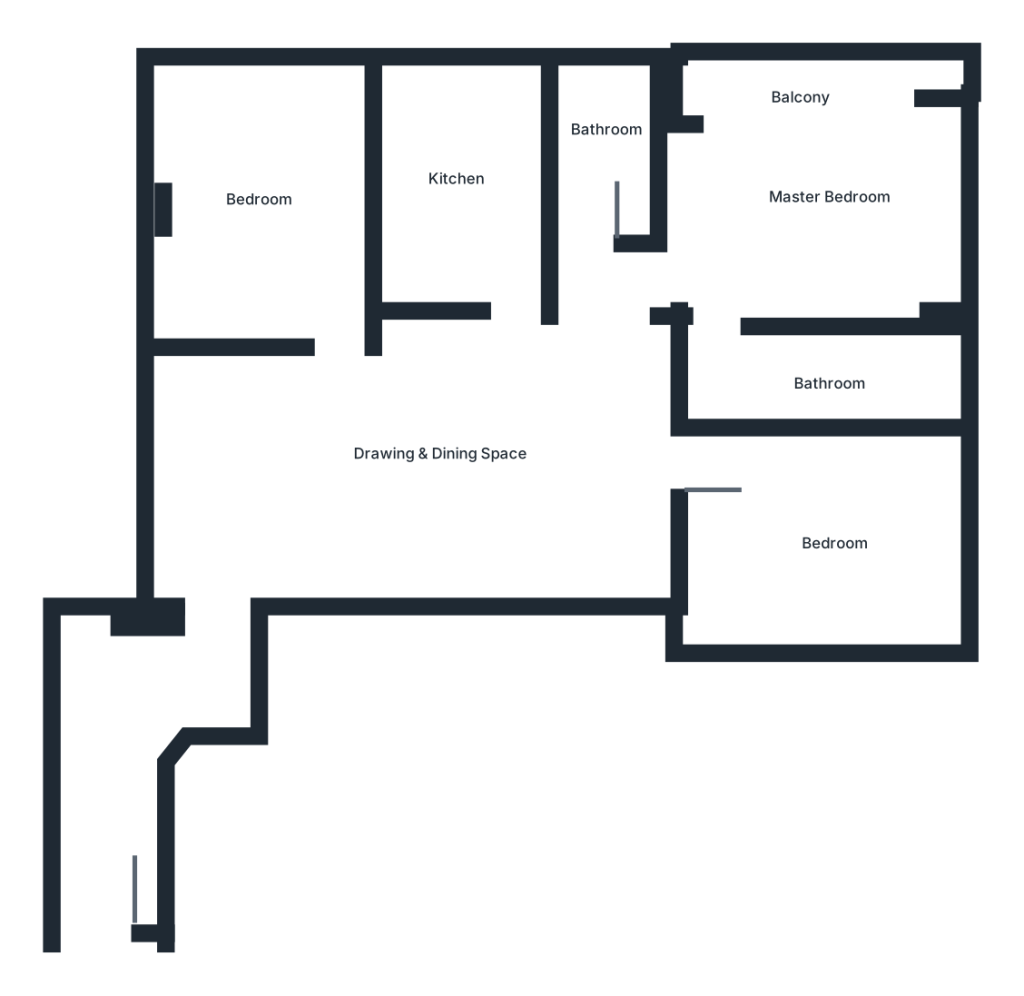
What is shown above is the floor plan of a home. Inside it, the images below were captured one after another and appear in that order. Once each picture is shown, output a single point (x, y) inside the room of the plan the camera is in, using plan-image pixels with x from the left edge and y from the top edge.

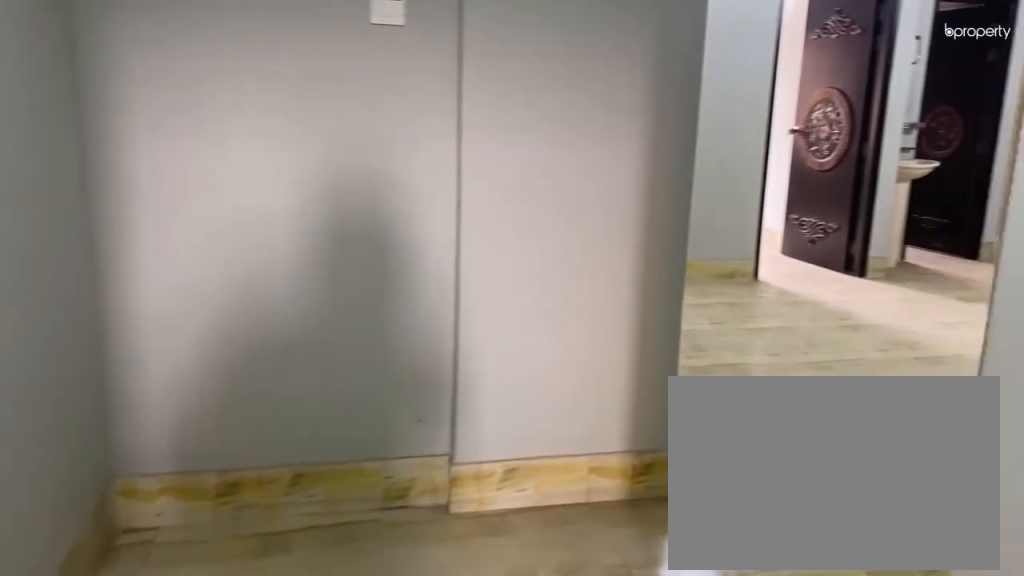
(104, 831)
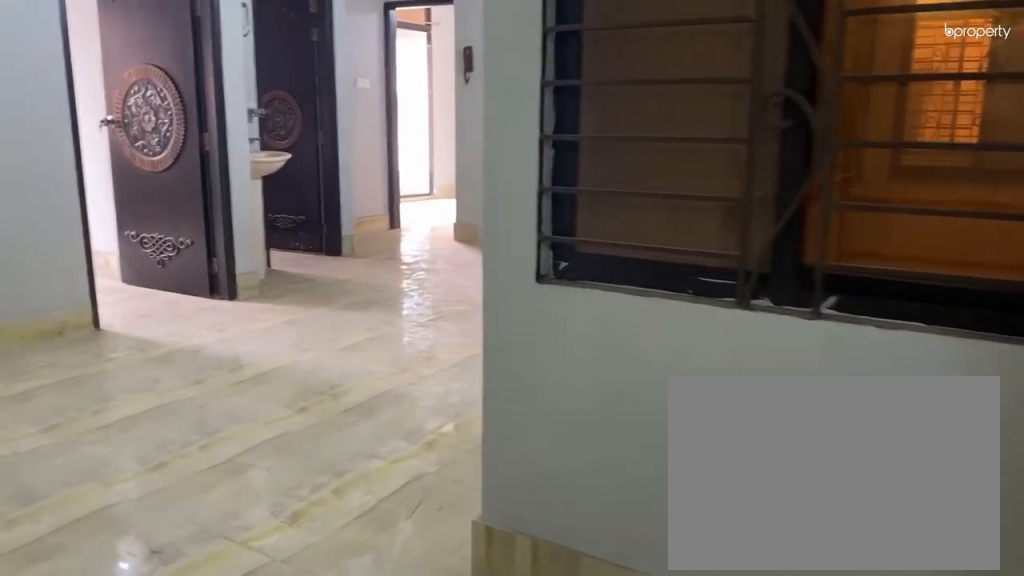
(261, 552)
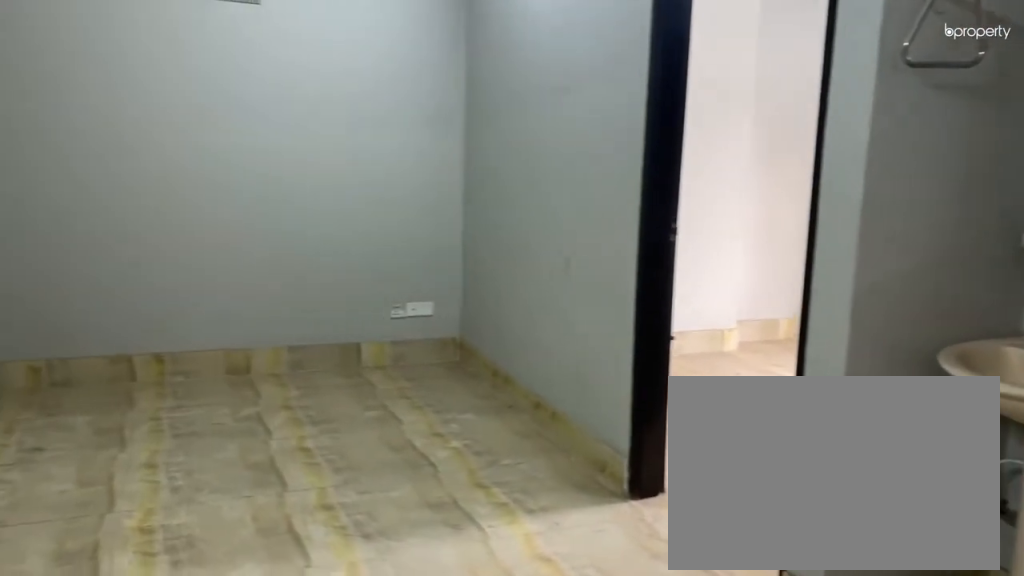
(434, 419)
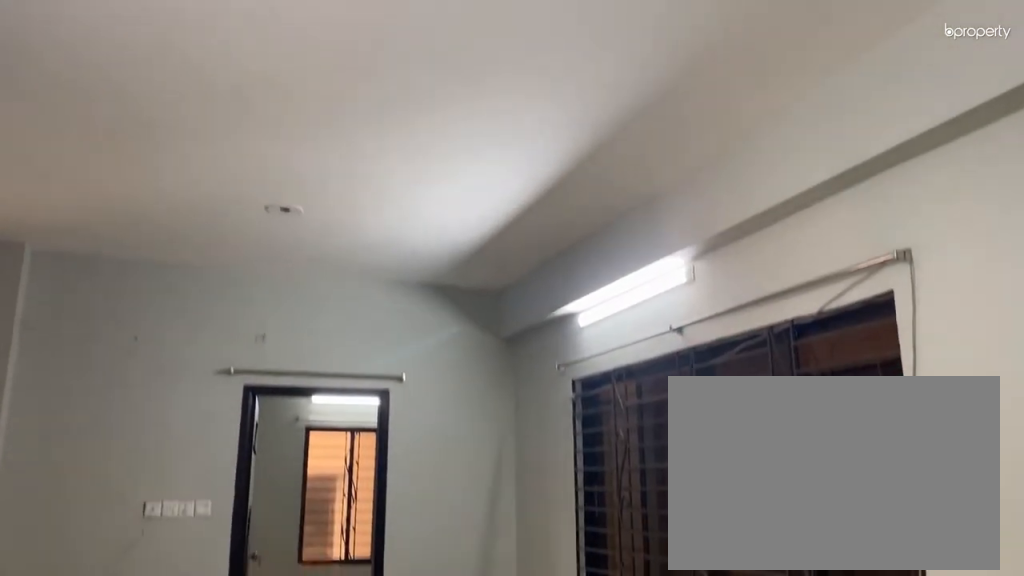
(434, 419)
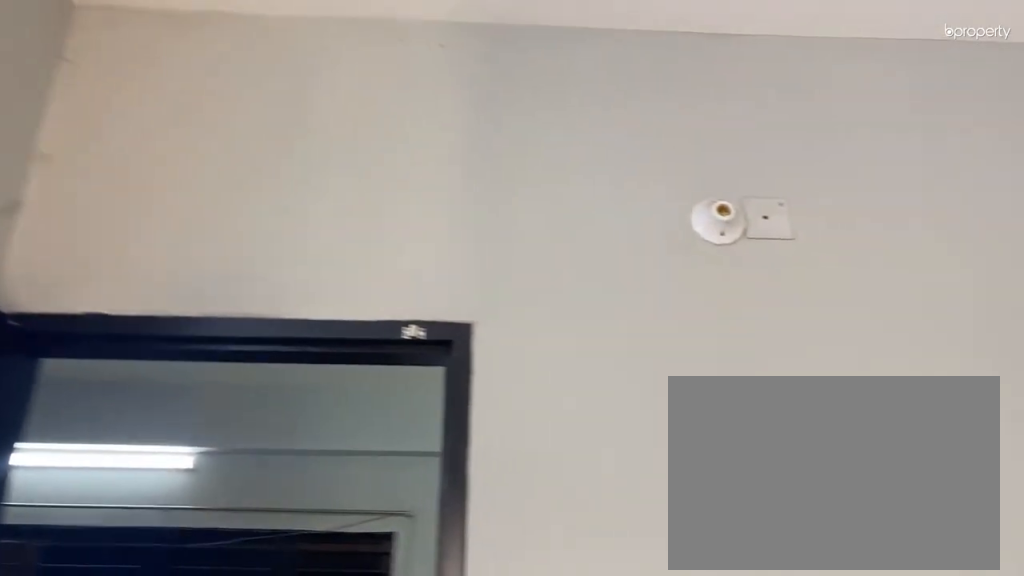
(247, 234)
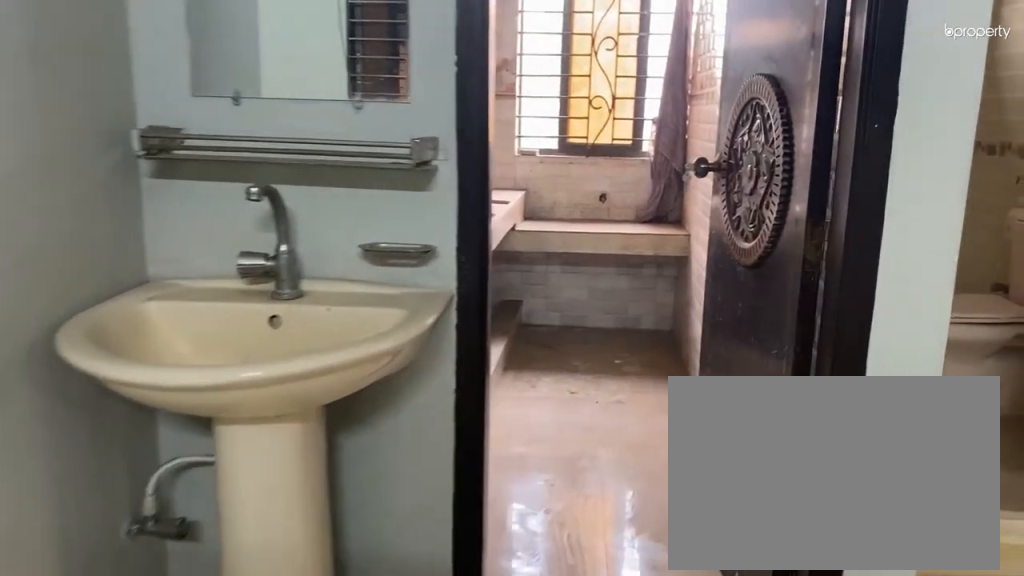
(497, 312)
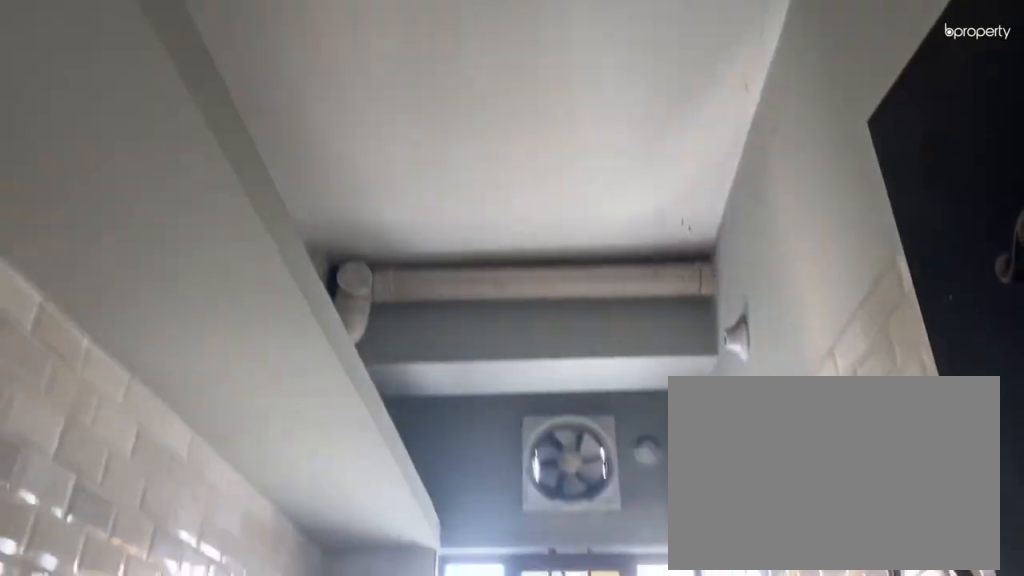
(468, 199)
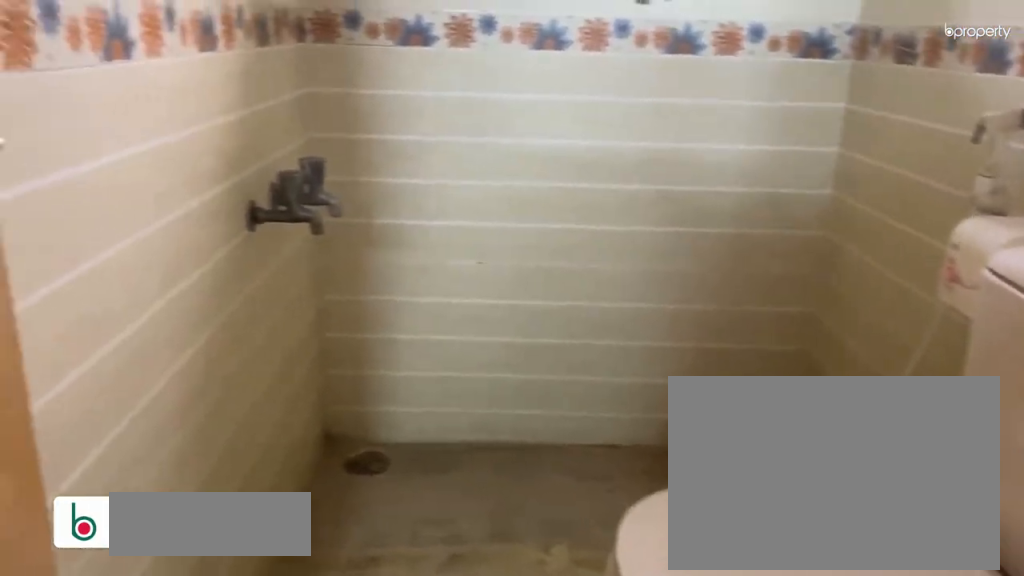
(595, 169)
